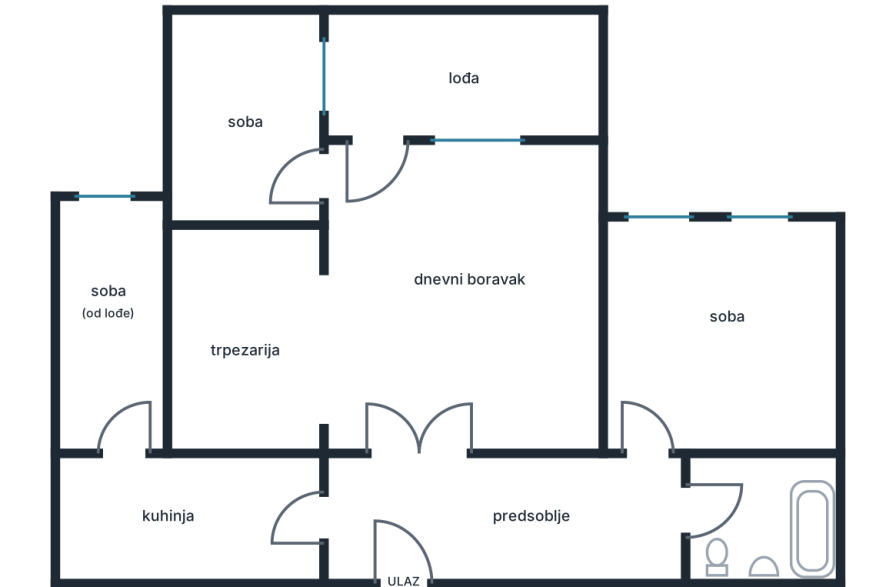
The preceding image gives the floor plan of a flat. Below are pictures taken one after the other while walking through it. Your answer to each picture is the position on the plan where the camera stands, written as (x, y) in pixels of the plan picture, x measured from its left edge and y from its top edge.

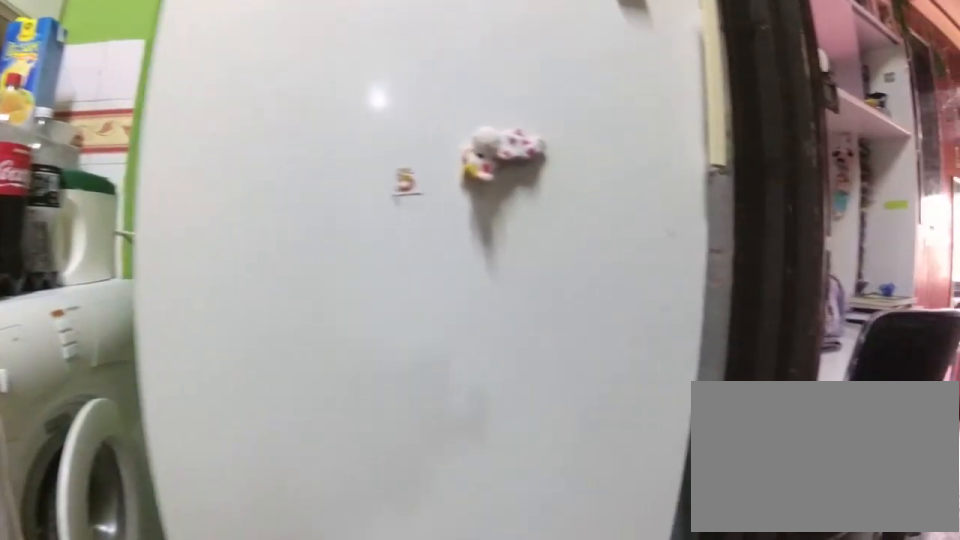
(158, 515)
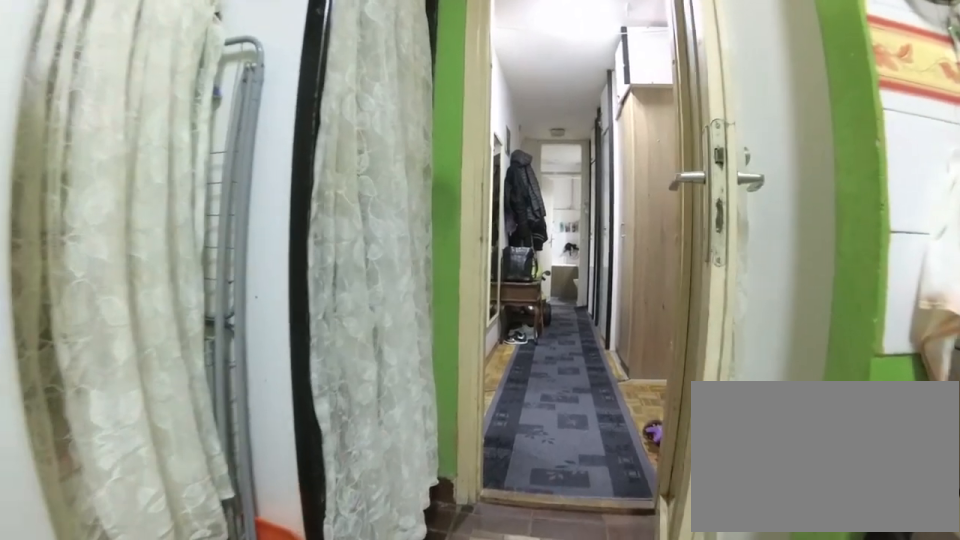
(157, 508)
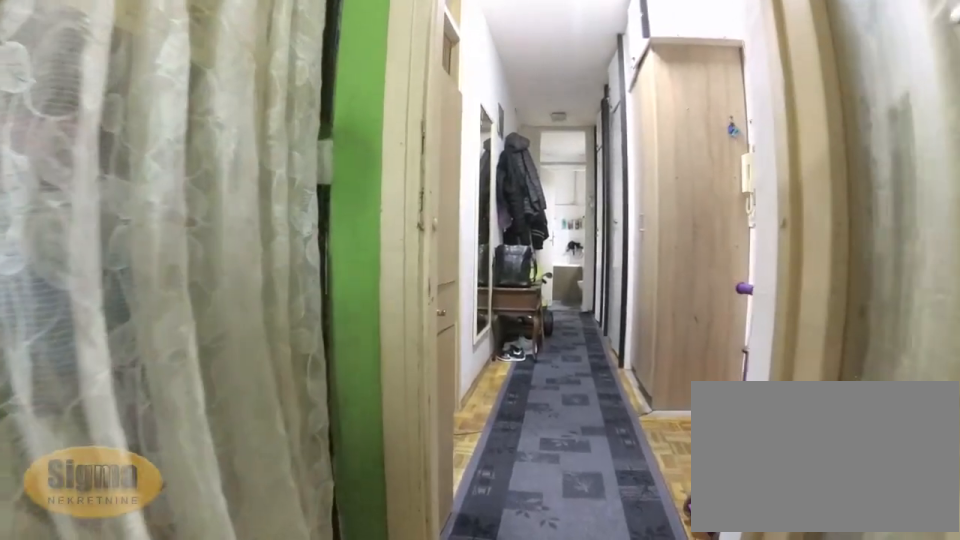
(203, 508)
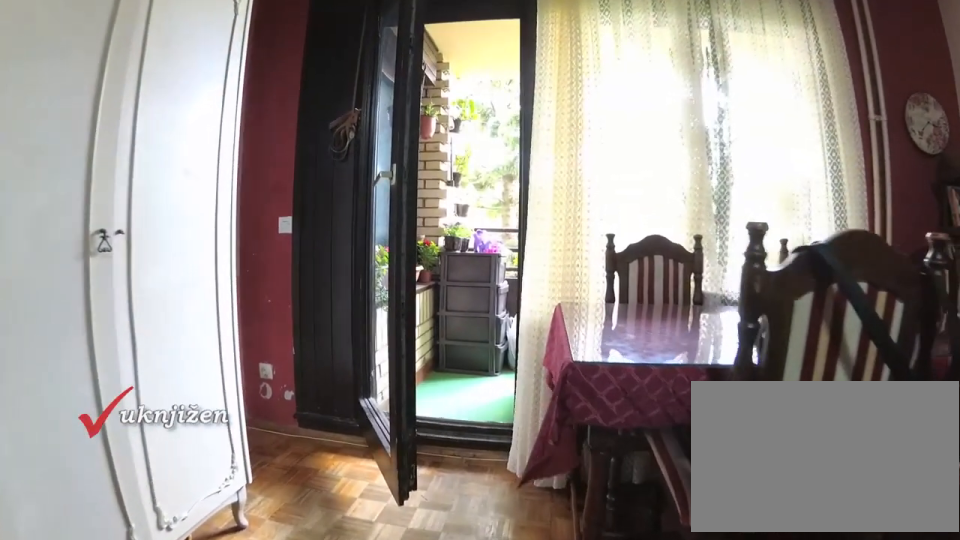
(395, 313)
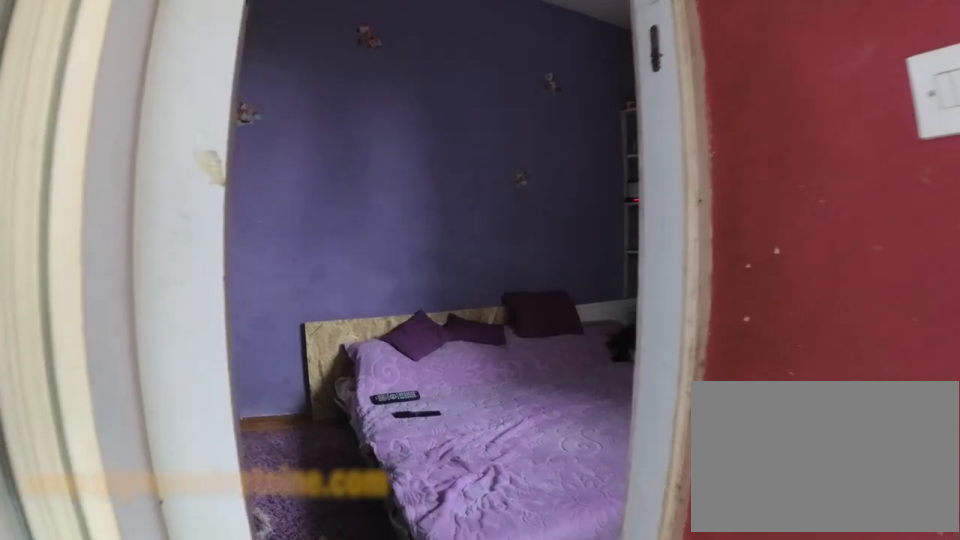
(371, 210)
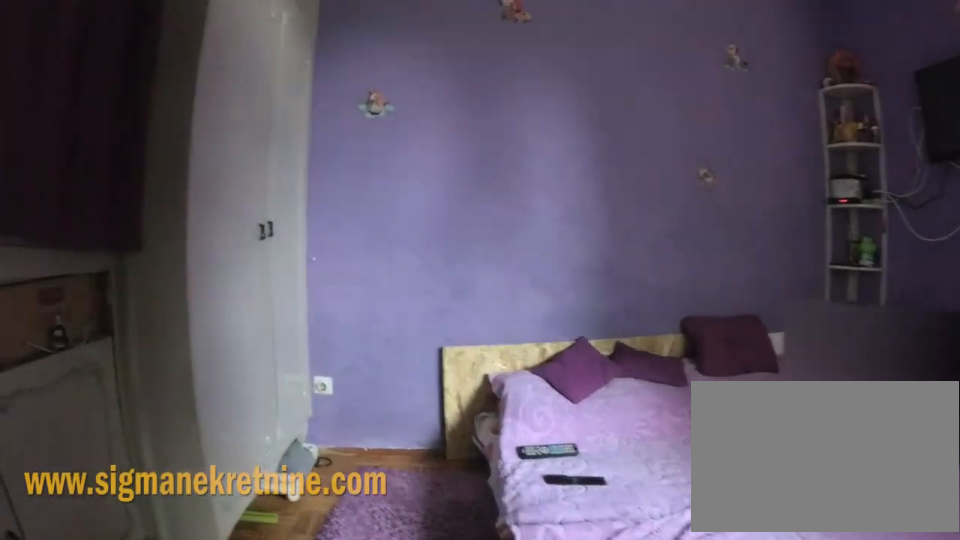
(353, 203)
